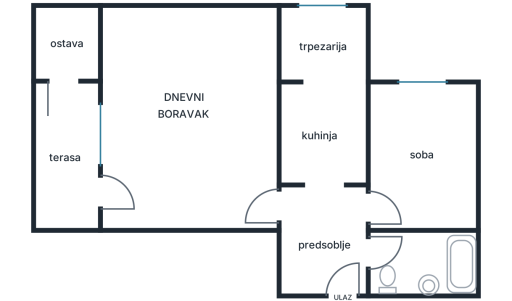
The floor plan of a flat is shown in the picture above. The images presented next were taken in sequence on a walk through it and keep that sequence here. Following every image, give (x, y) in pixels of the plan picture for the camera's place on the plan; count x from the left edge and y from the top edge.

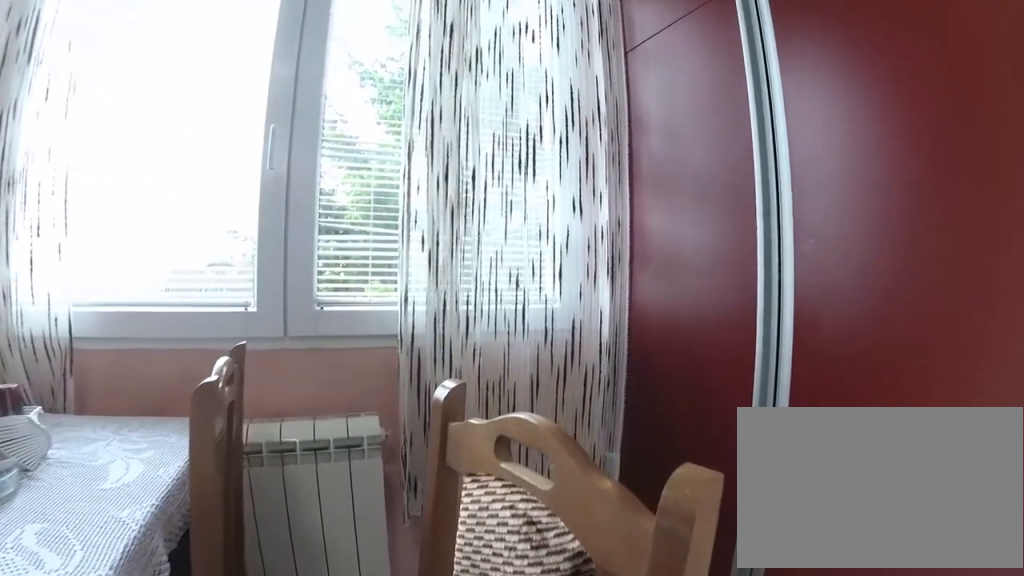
(332, 73)
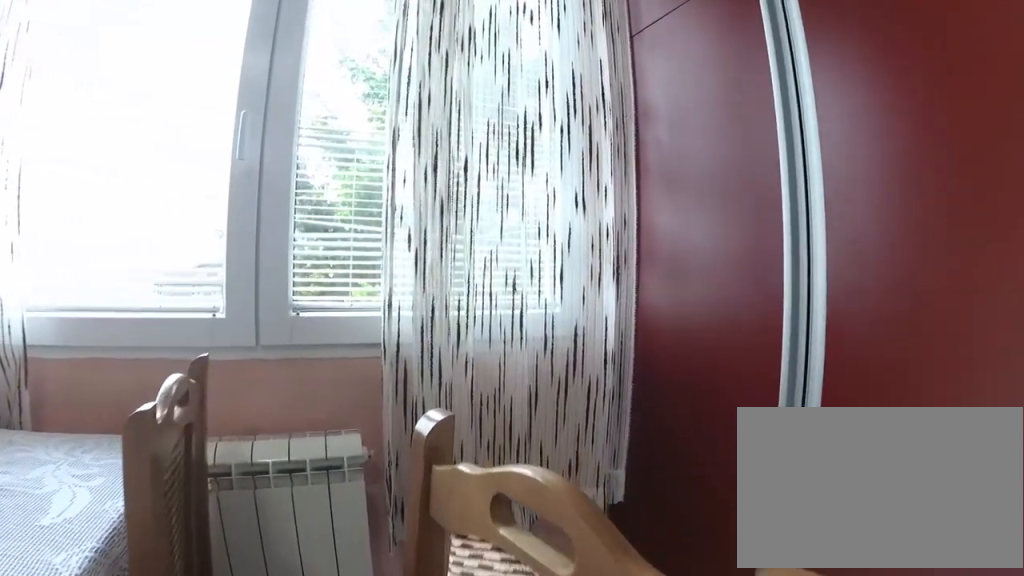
(332, 70)
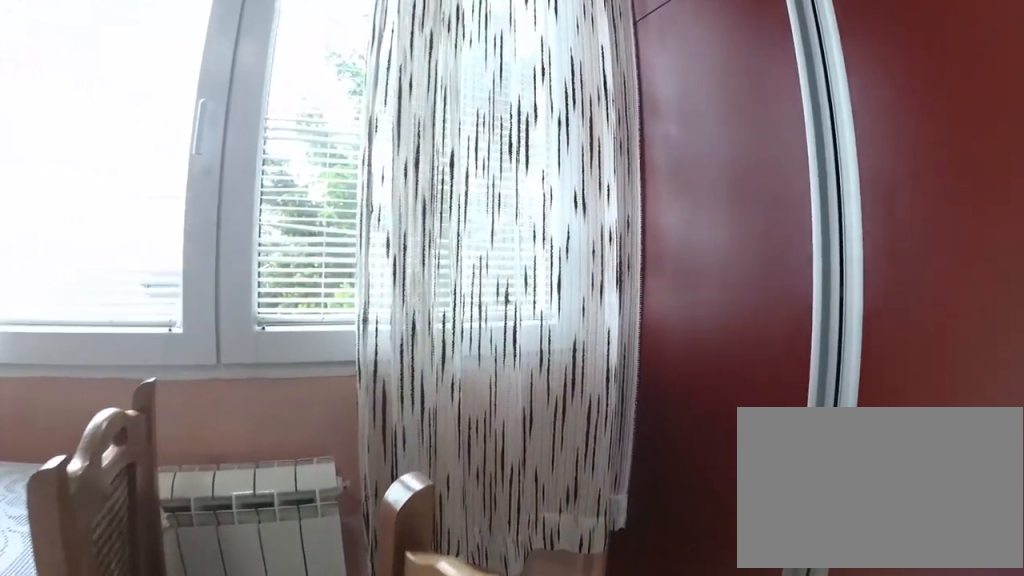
(332, 66)
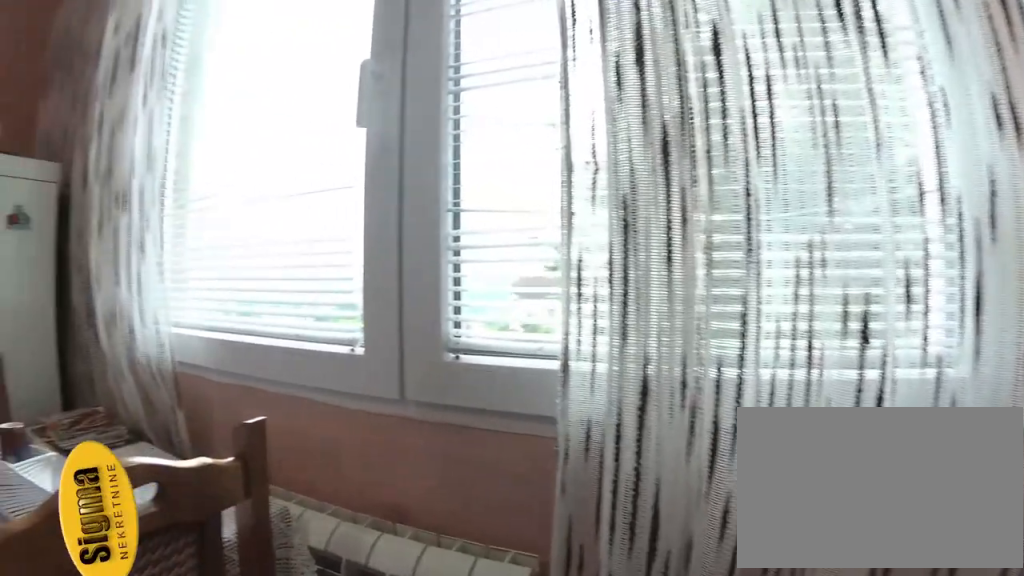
(332, 40)
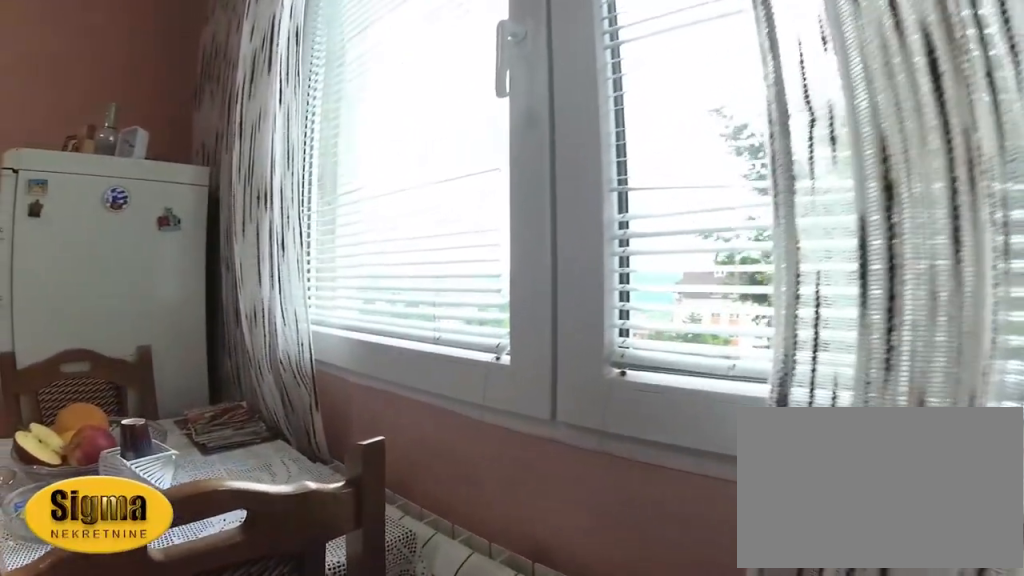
(335, 39)
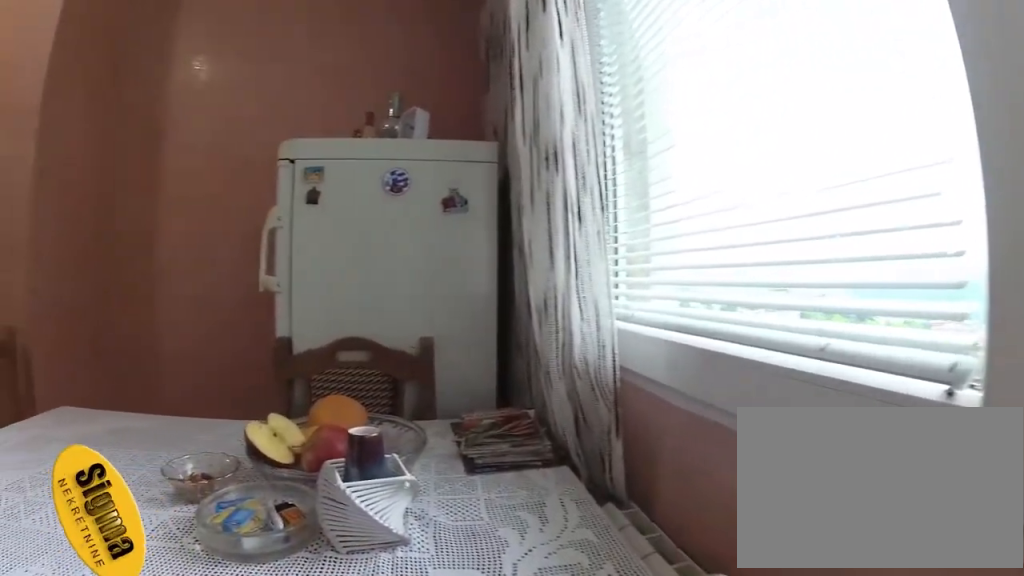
(342, 33)
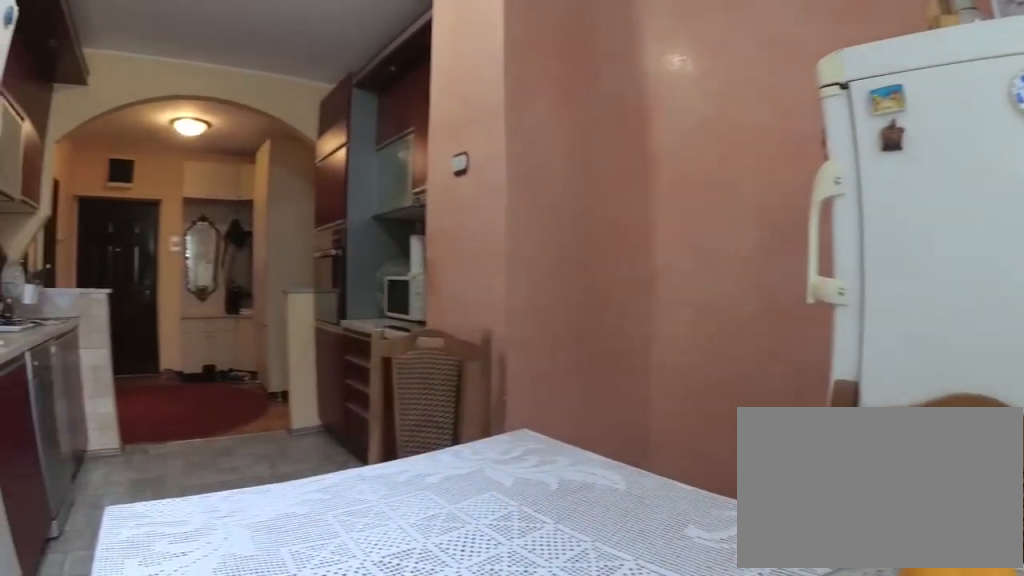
(337, 16)
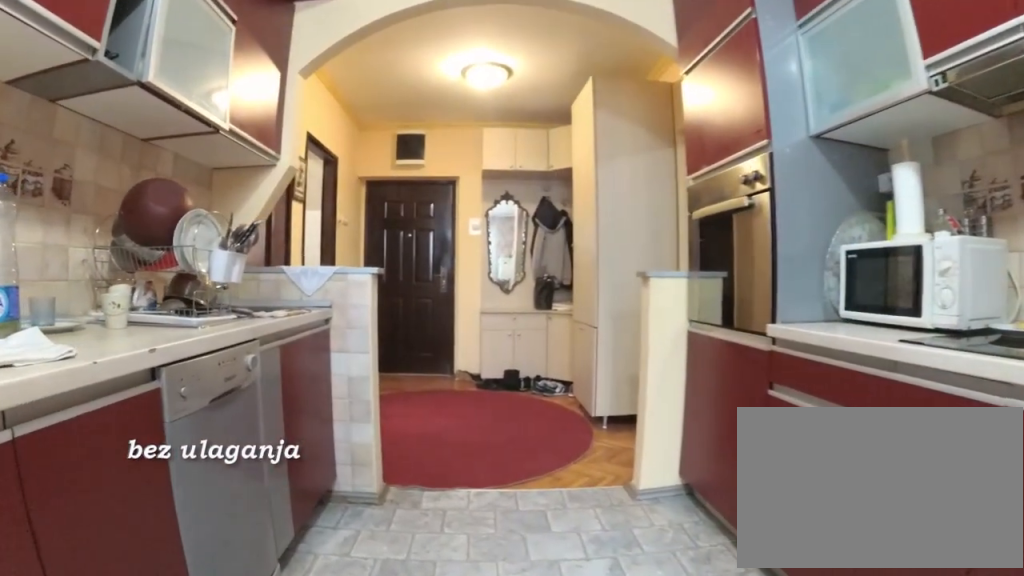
(323, 72)
